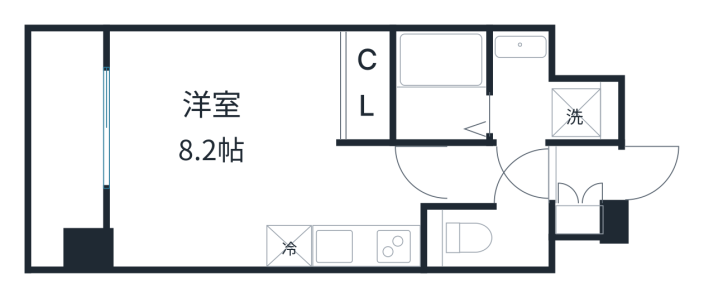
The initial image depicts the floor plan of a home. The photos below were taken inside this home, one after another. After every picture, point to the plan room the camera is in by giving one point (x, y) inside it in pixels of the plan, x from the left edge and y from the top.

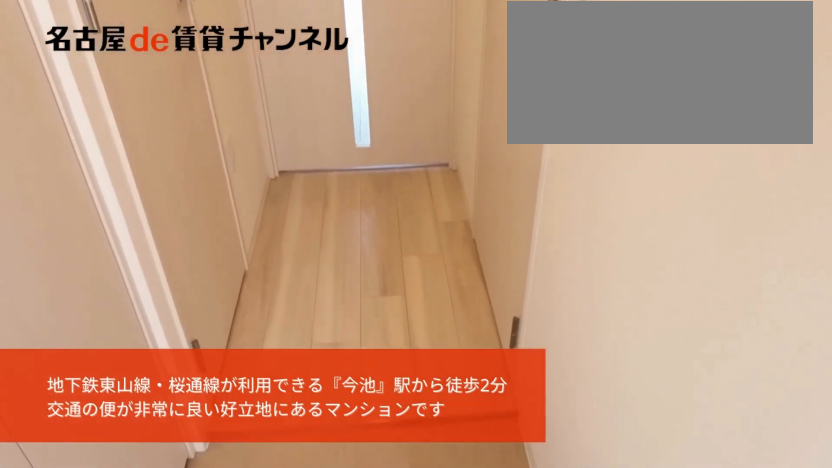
(536, 175)
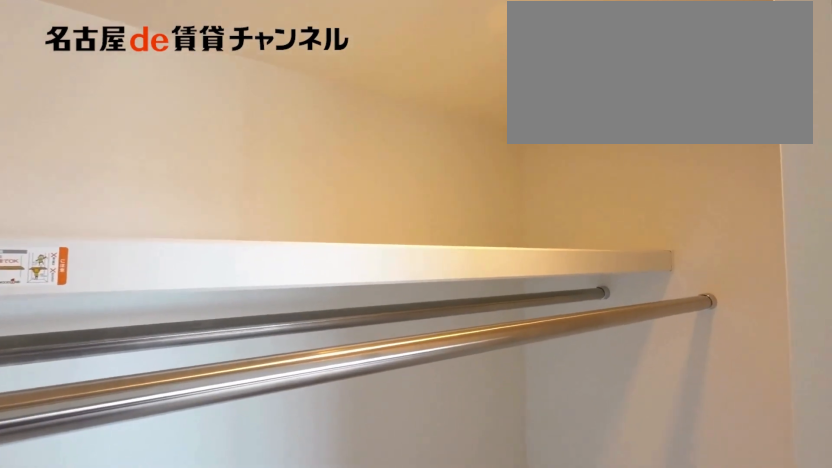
(368, 85)
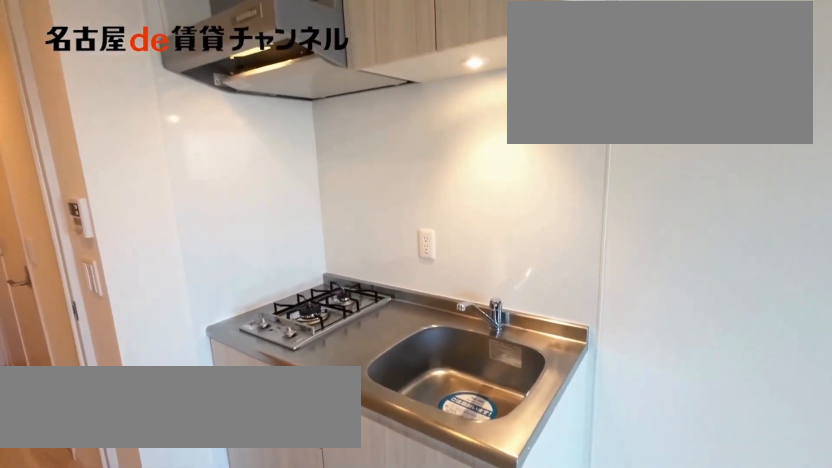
(366, 246)
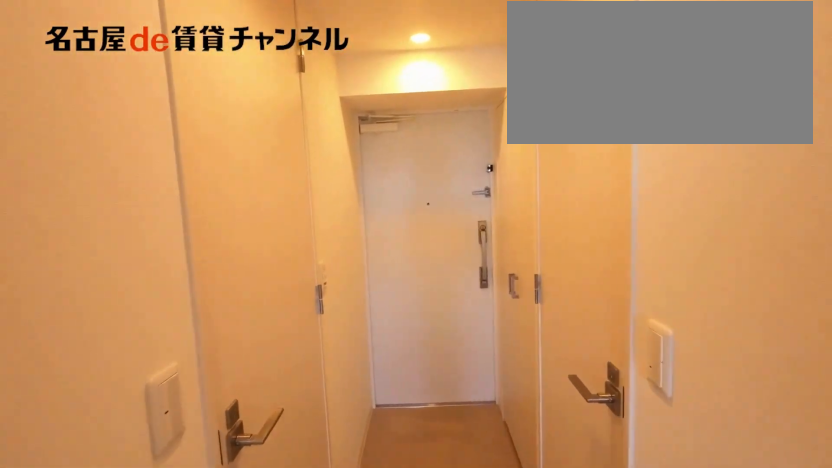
(366, 246)
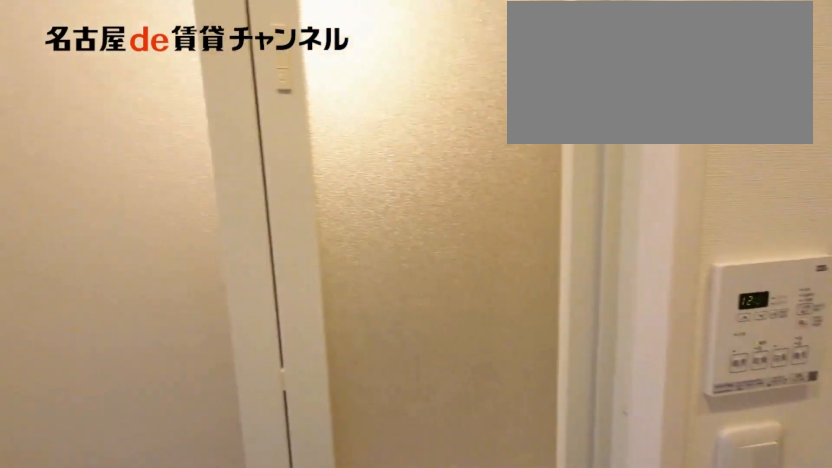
(545, 95)
